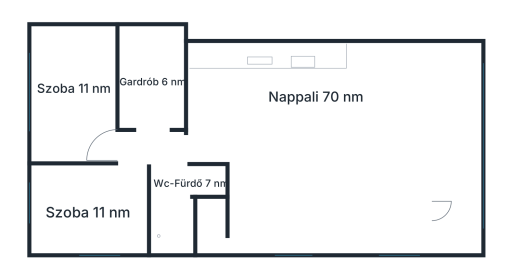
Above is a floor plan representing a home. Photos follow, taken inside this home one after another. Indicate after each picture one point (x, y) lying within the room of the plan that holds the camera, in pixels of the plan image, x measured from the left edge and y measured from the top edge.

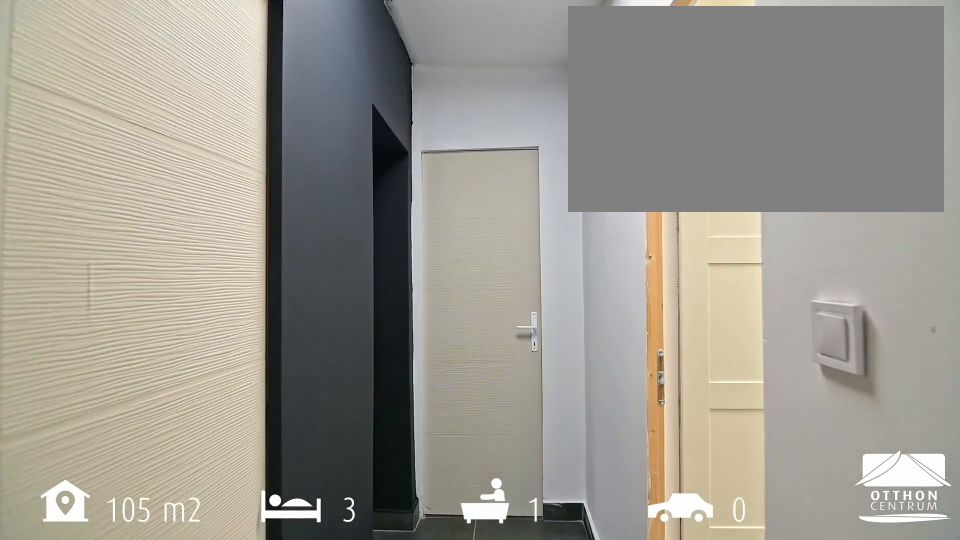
(151, 147)
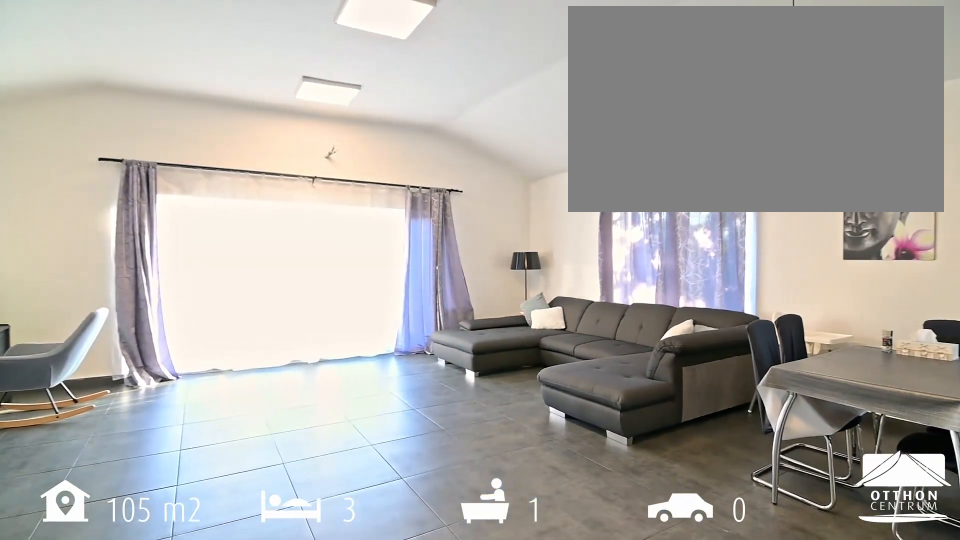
(334, 152)
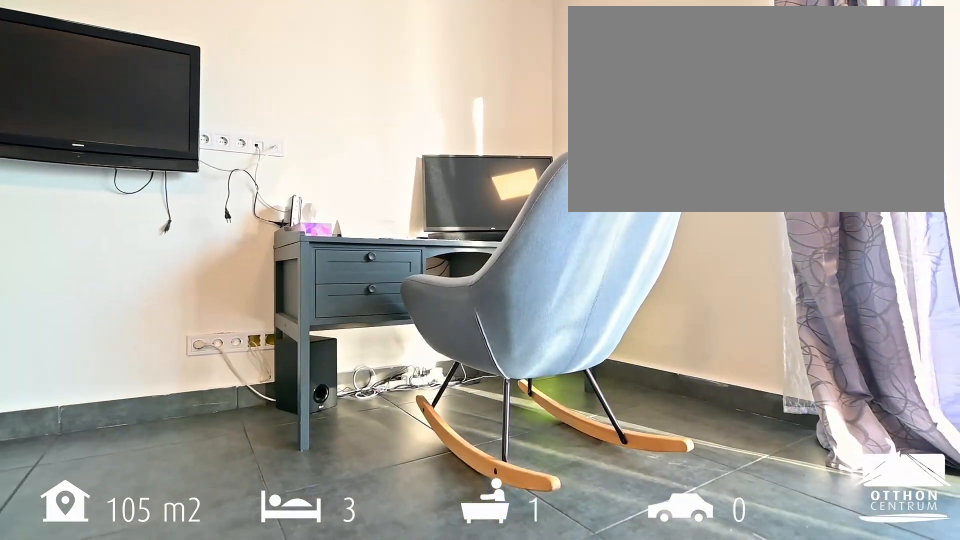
(334, 152)
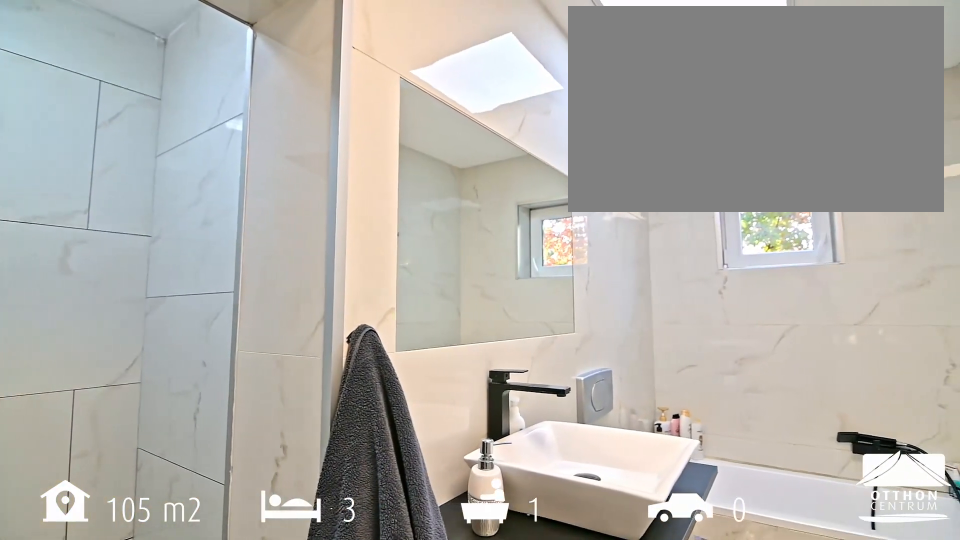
(170, 202)
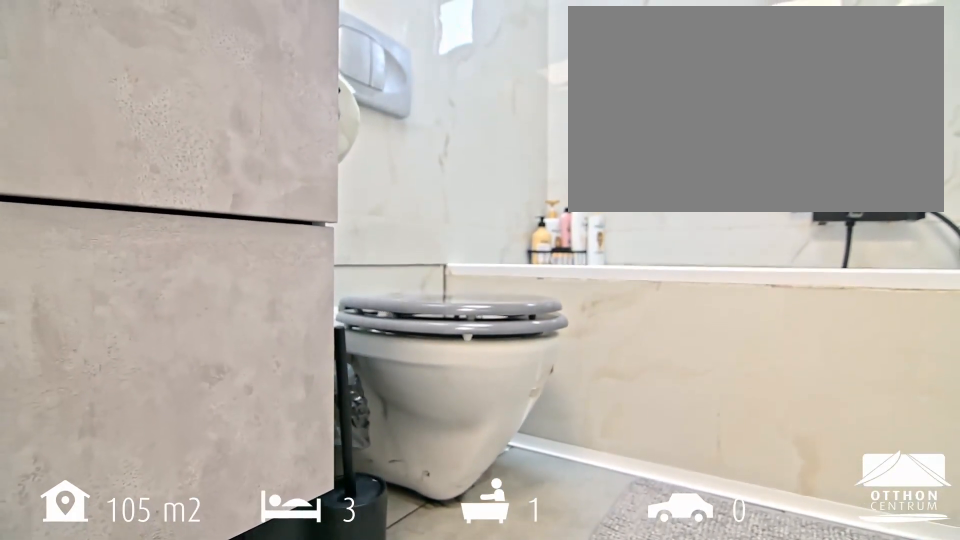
(170, 202)
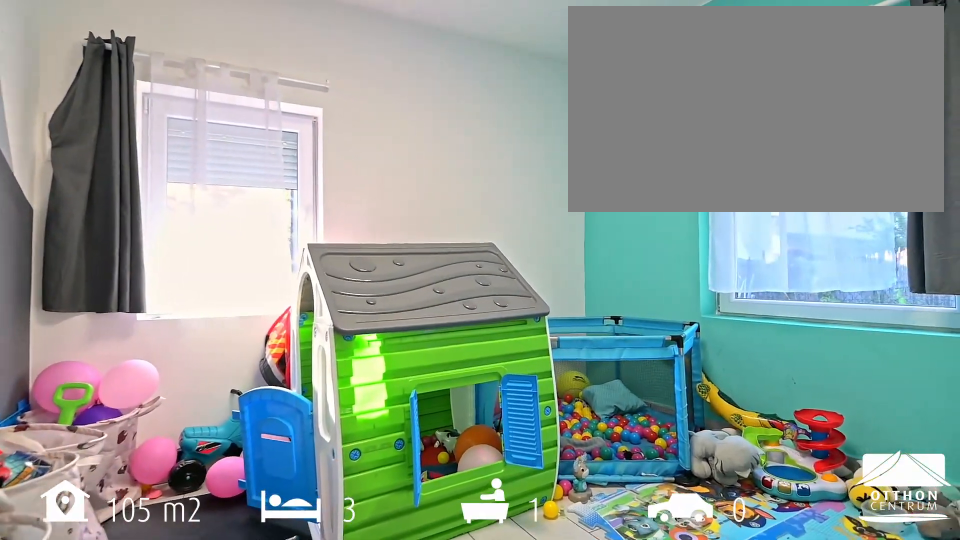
(88, 213)
